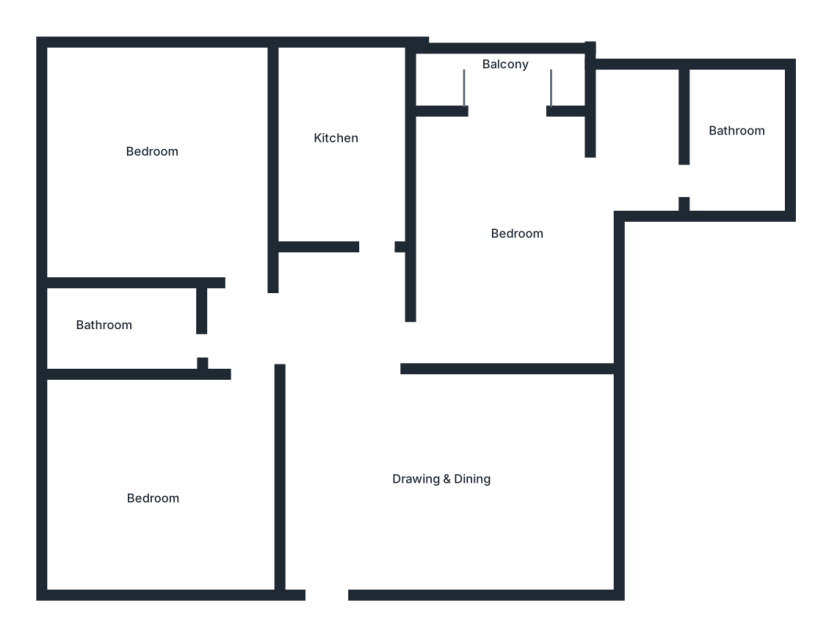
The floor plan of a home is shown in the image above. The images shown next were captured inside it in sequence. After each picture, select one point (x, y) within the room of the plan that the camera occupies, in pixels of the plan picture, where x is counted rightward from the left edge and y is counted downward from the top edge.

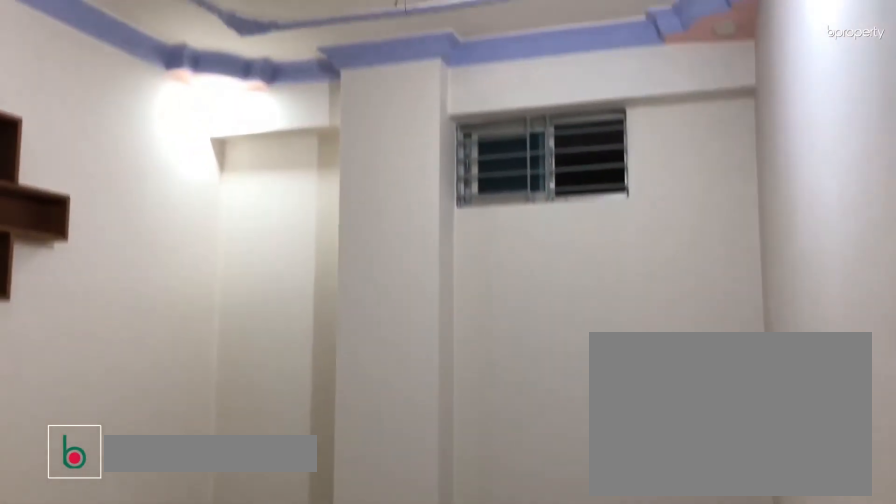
(473, 476)
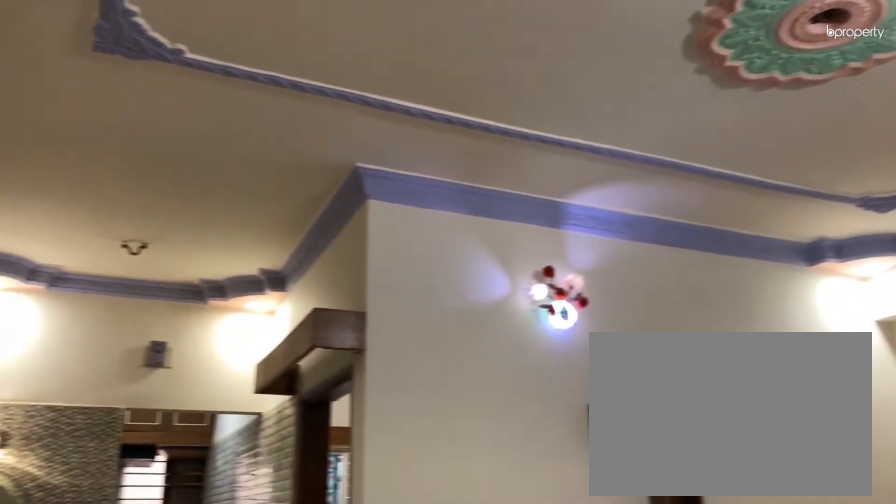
(473, 476)
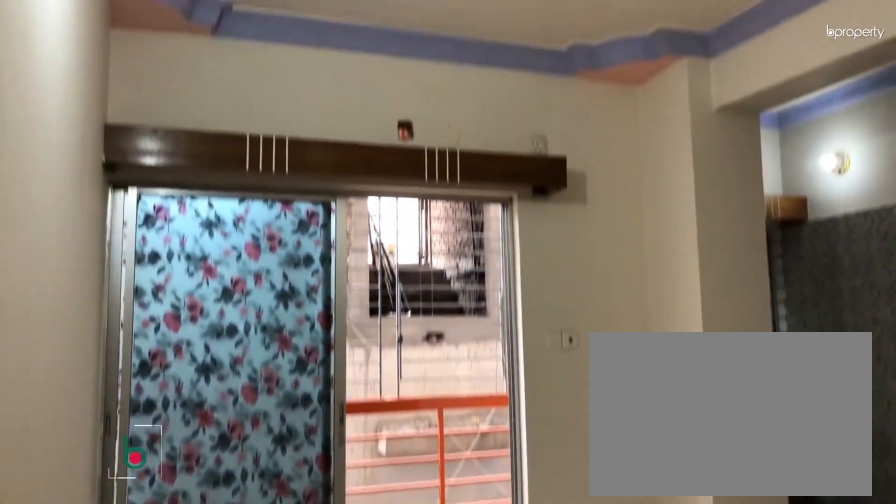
(514, 223)
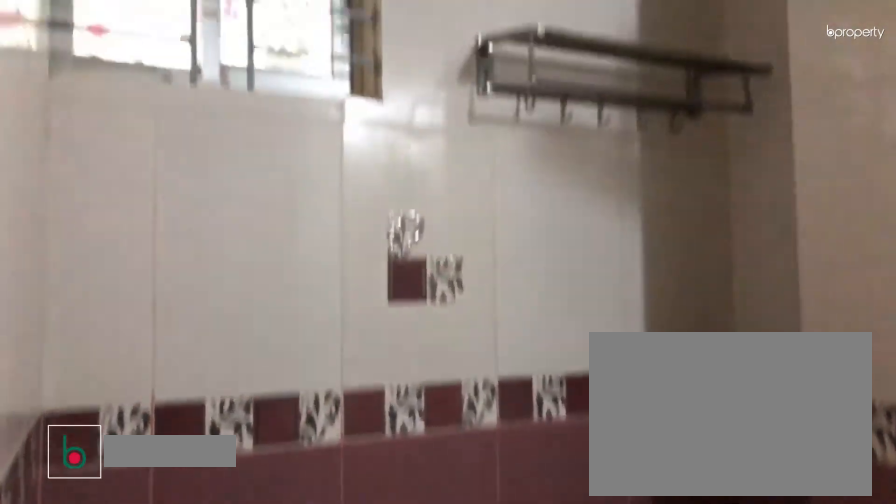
(732, 139)
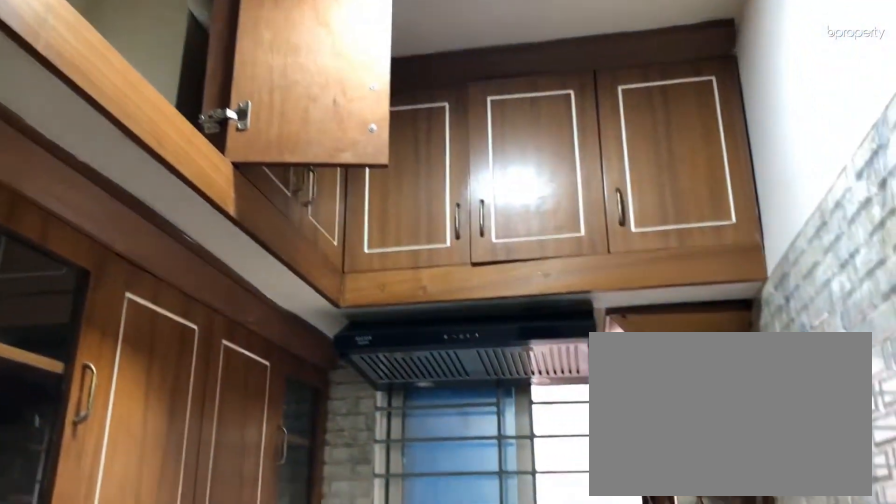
(338, 146)
